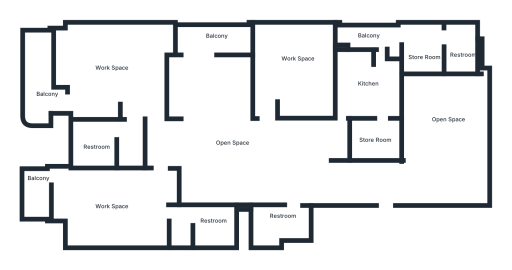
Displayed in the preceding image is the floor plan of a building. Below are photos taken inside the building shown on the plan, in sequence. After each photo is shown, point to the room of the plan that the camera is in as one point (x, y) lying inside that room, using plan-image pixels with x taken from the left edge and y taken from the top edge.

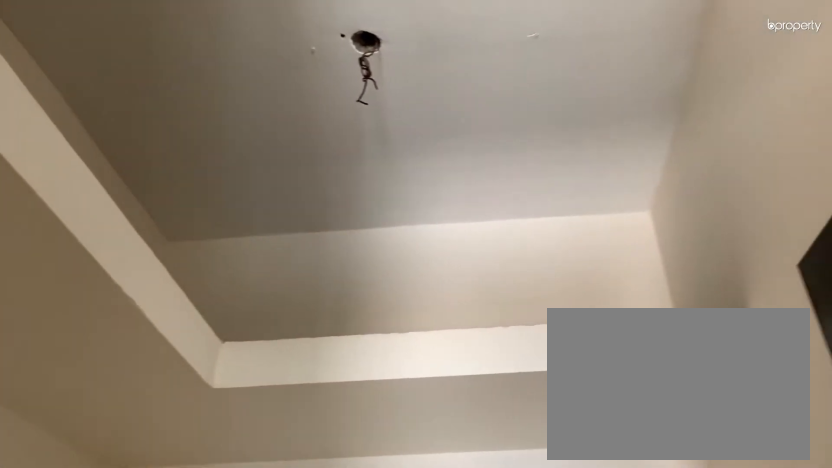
(376, 141)
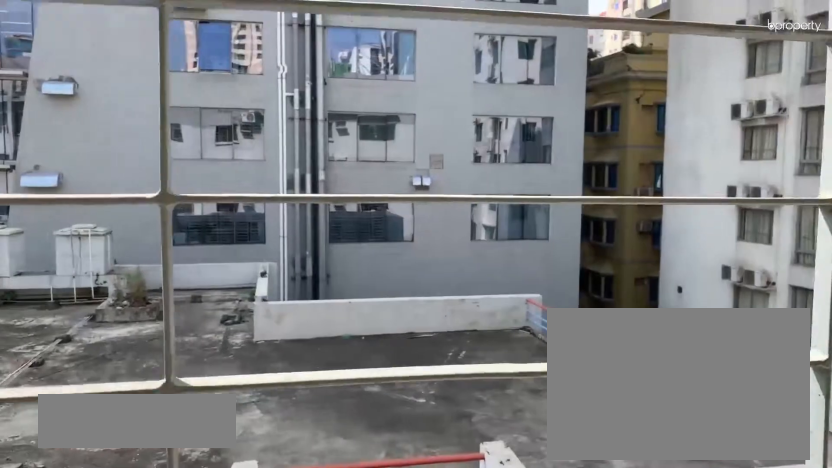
(210, 36)
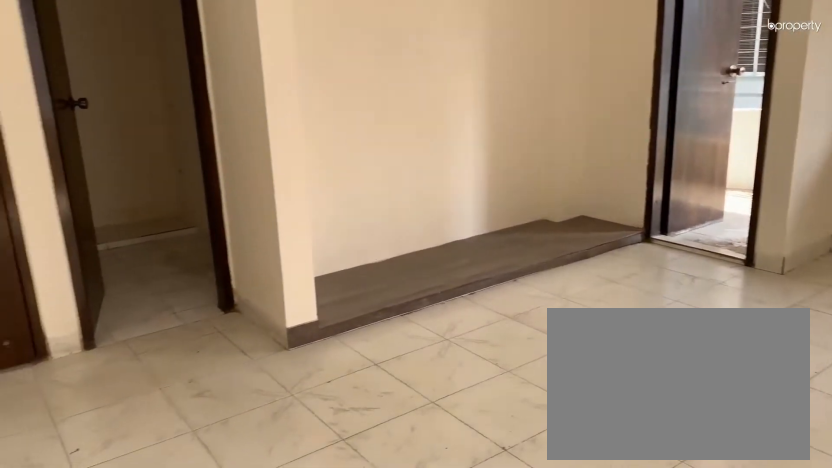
(121, 71)
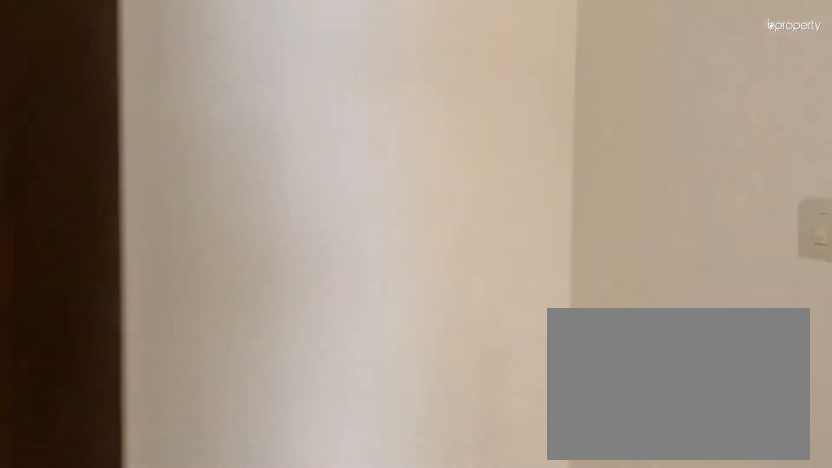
(101, 136)
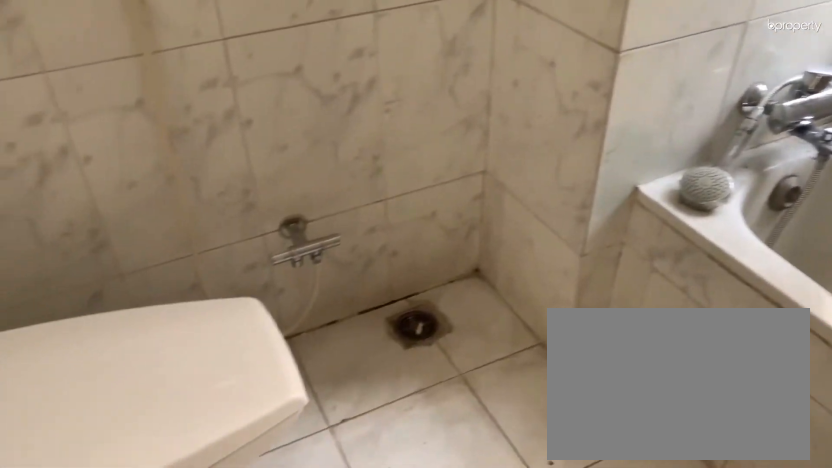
(101, 136)
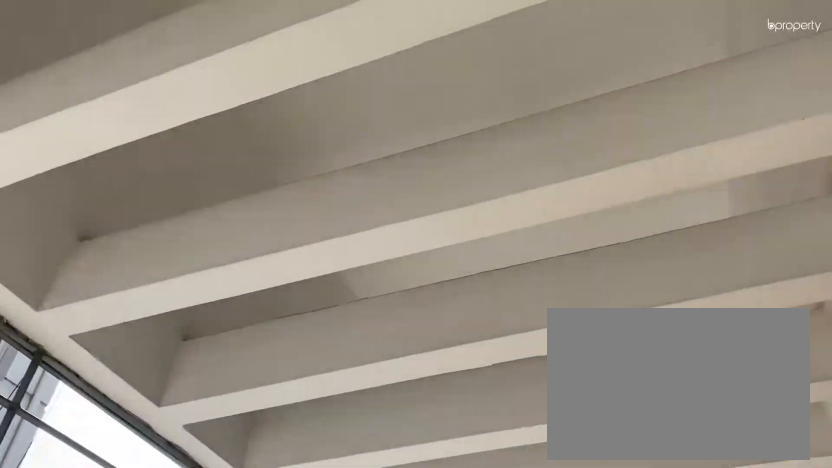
(37, 95)
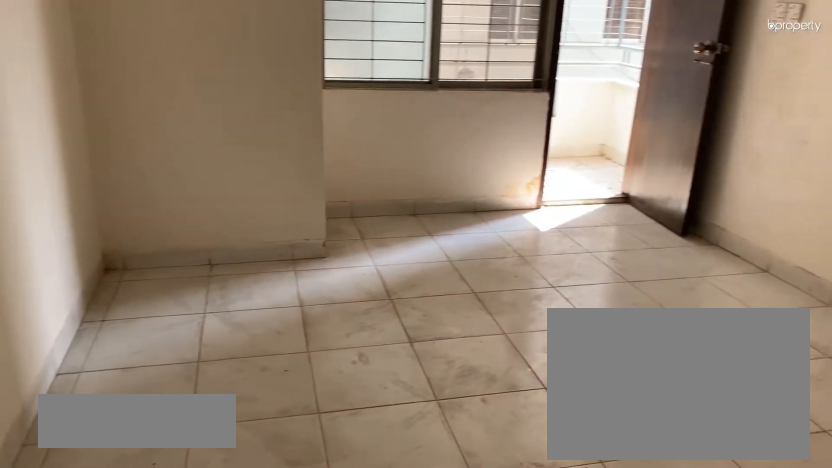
(119, 210)
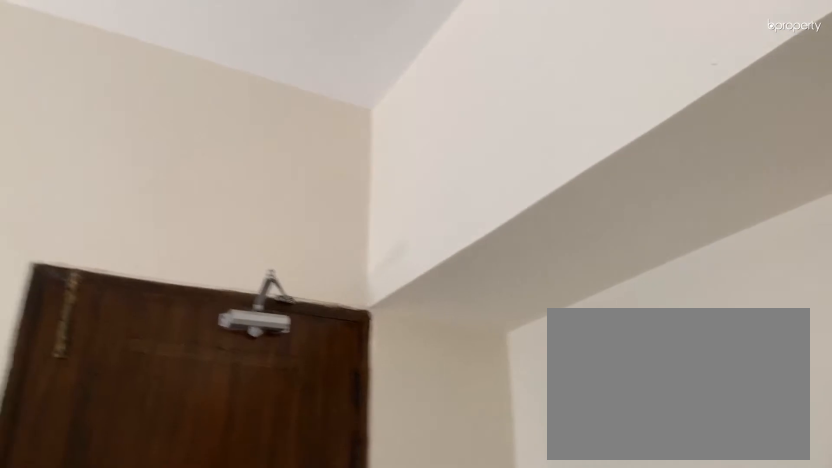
(119, 210)
